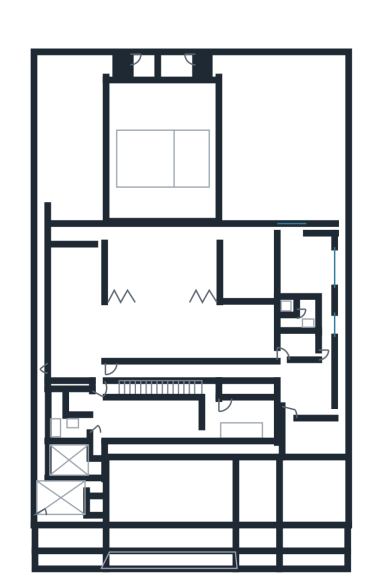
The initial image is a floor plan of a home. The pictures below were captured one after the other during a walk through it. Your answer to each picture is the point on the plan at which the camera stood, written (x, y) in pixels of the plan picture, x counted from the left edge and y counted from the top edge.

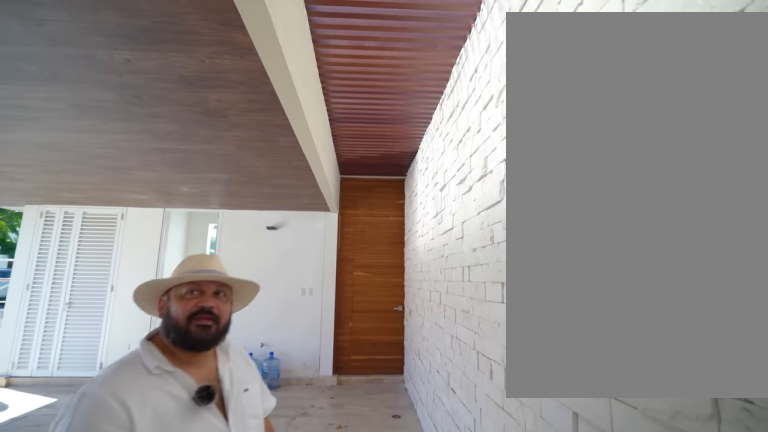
(150, 454)
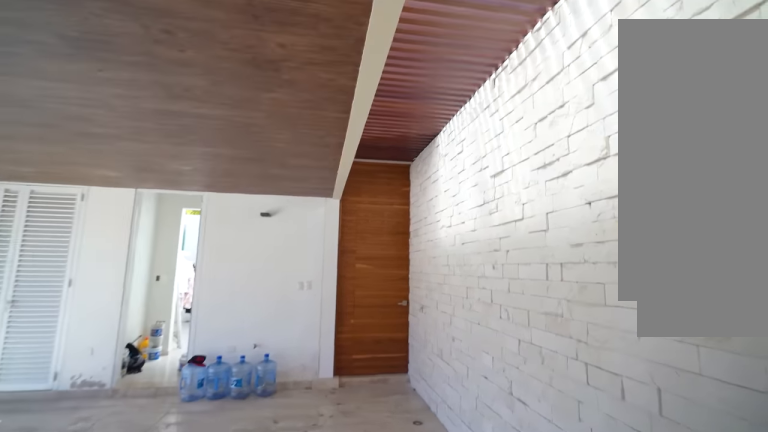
(175, 449)
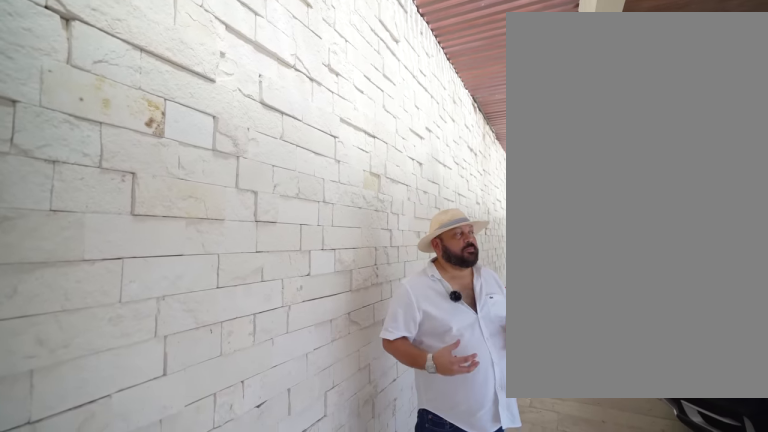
(145, 461)
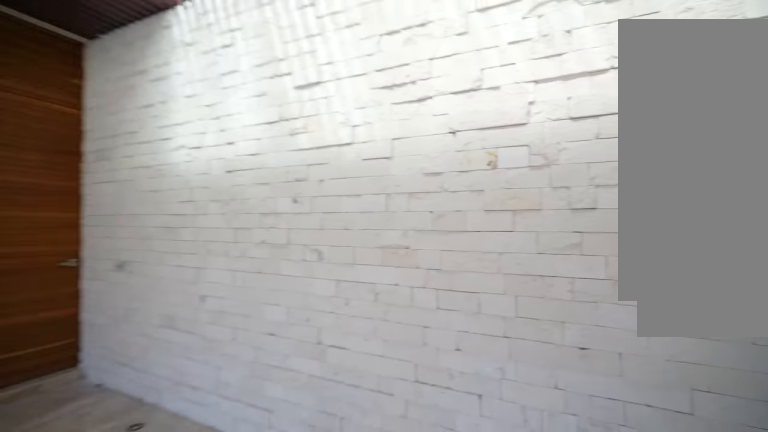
(146, 455)
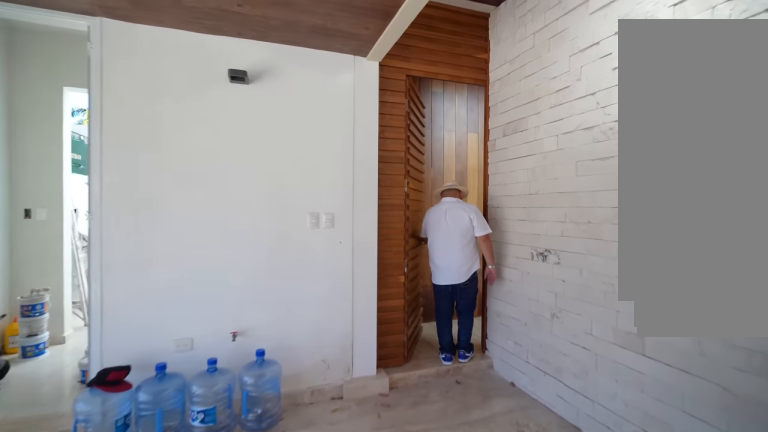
(147, 481)
